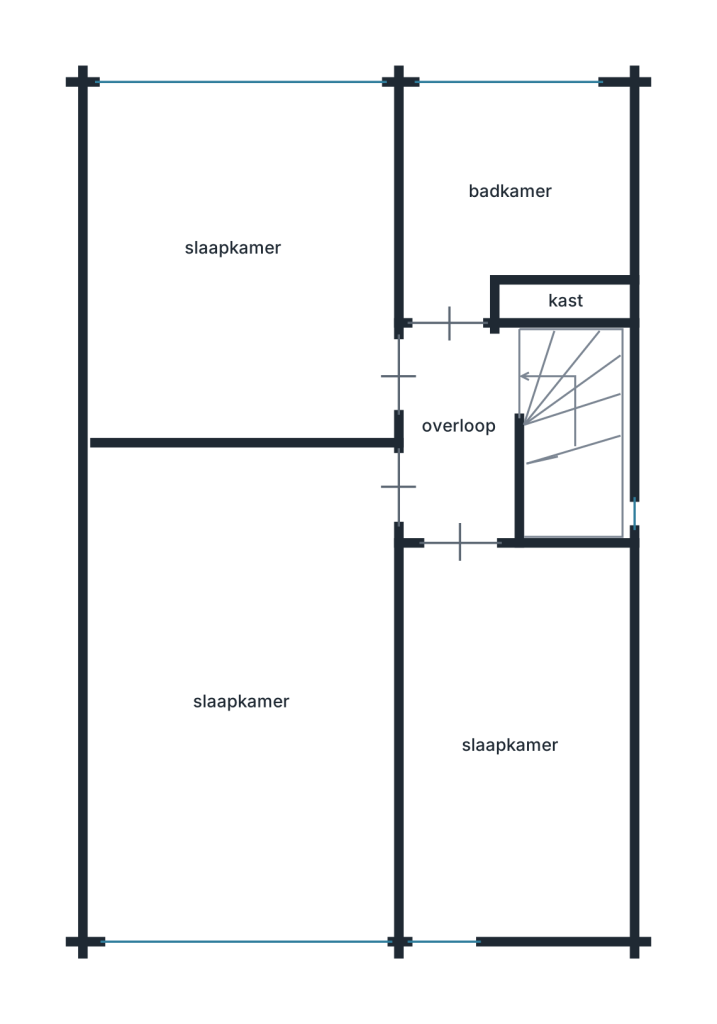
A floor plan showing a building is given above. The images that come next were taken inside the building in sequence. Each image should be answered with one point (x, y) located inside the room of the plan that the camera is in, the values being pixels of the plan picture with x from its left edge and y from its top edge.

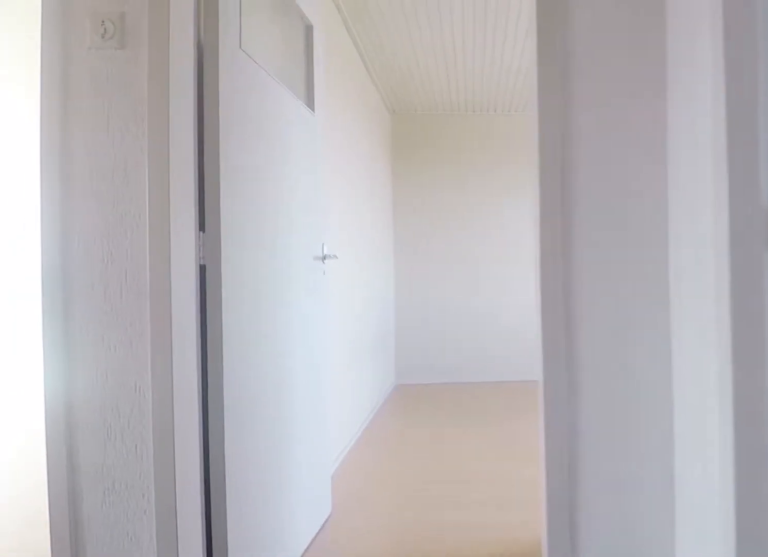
(459, 433)
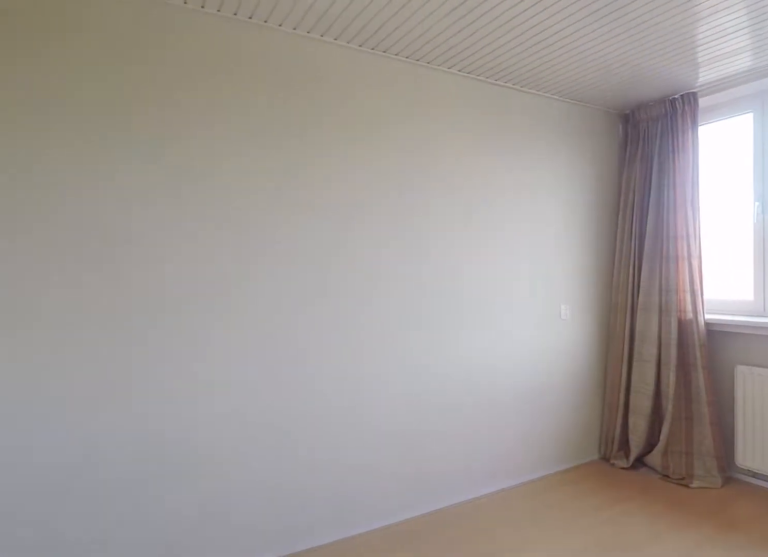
(243, 281)
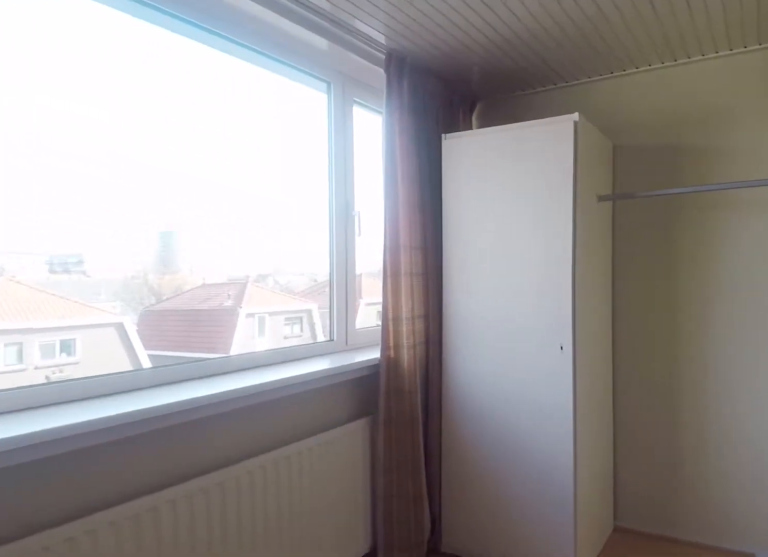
(248, 265)
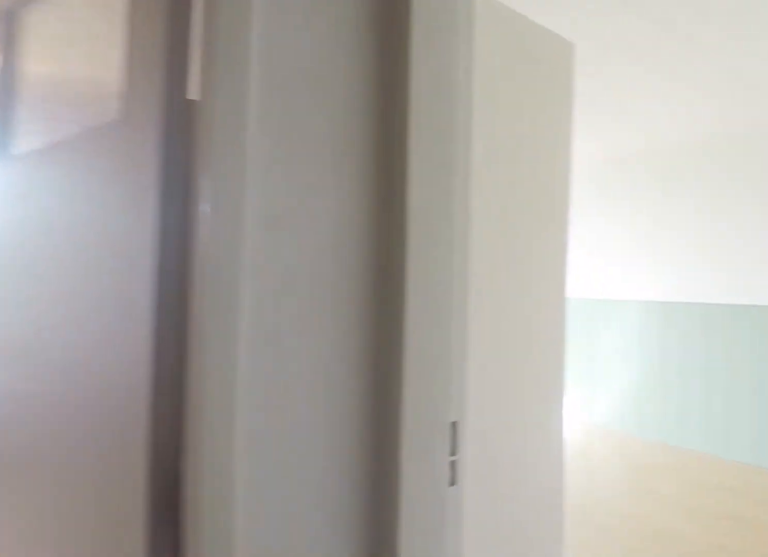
(459, 433)
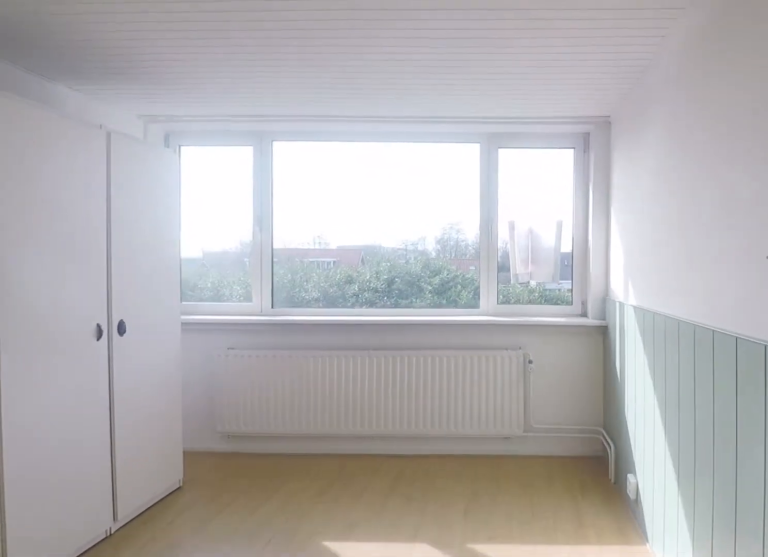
(250, 690)
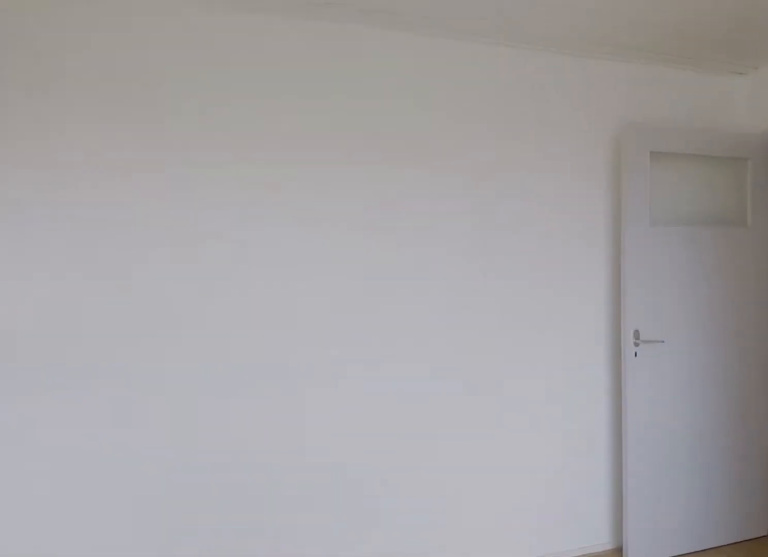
(249, 689)
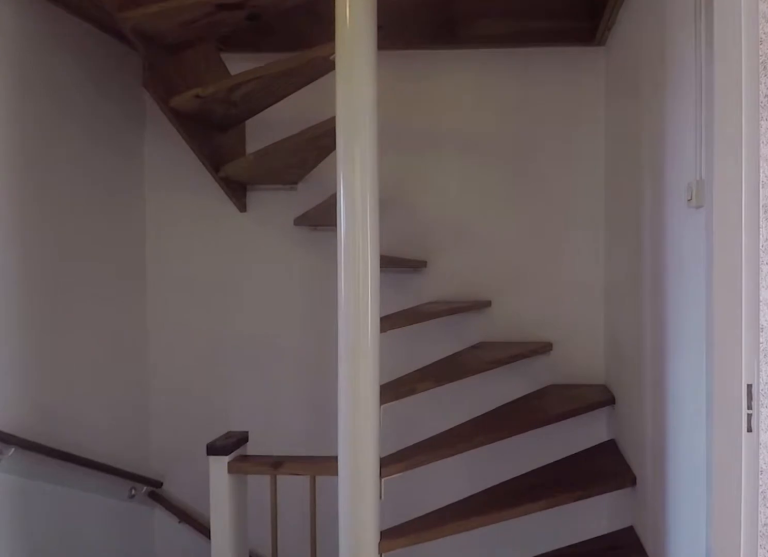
(459, 433)
